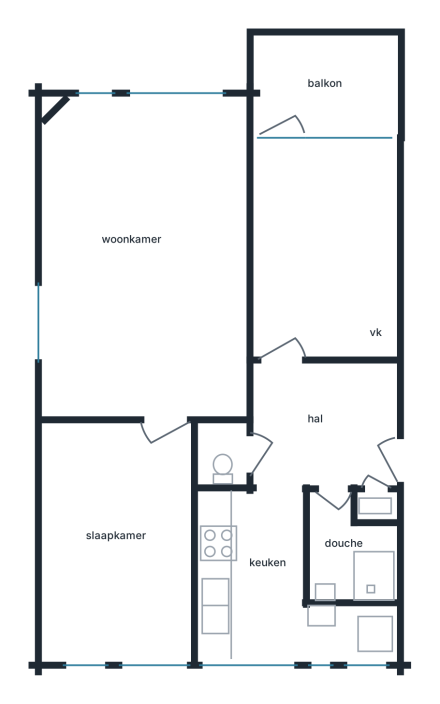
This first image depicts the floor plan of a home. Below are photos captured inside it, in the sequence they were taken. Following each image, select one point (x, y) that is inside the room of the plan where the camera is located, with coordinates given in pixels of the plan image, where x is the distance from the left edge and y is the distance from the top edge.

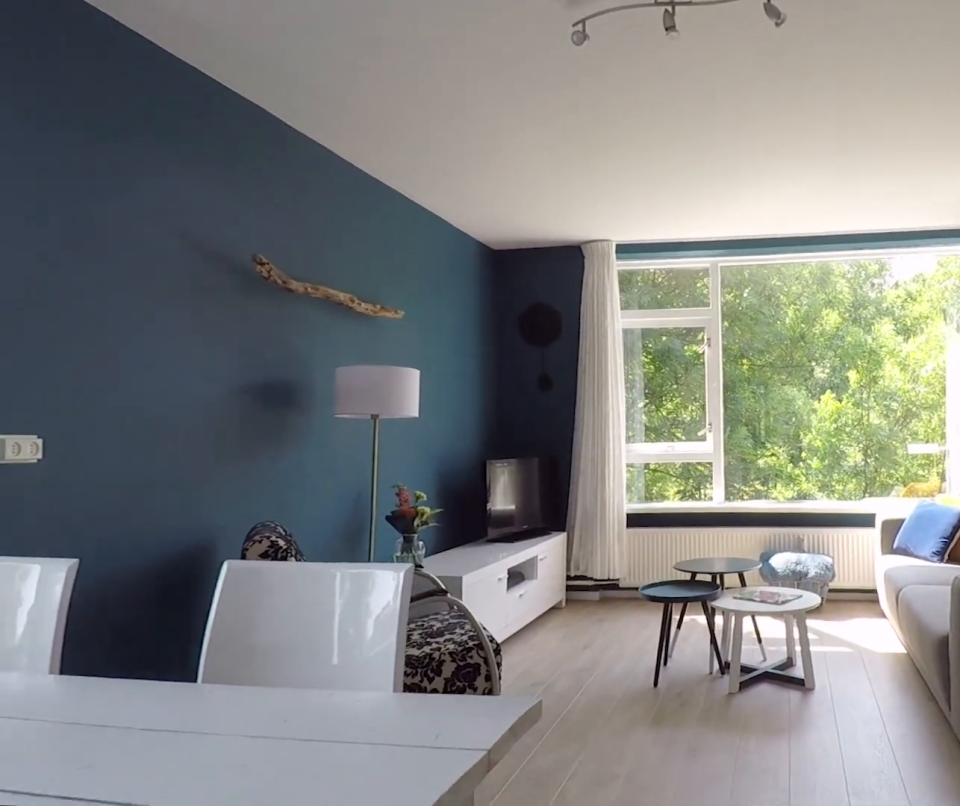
(145, 259)
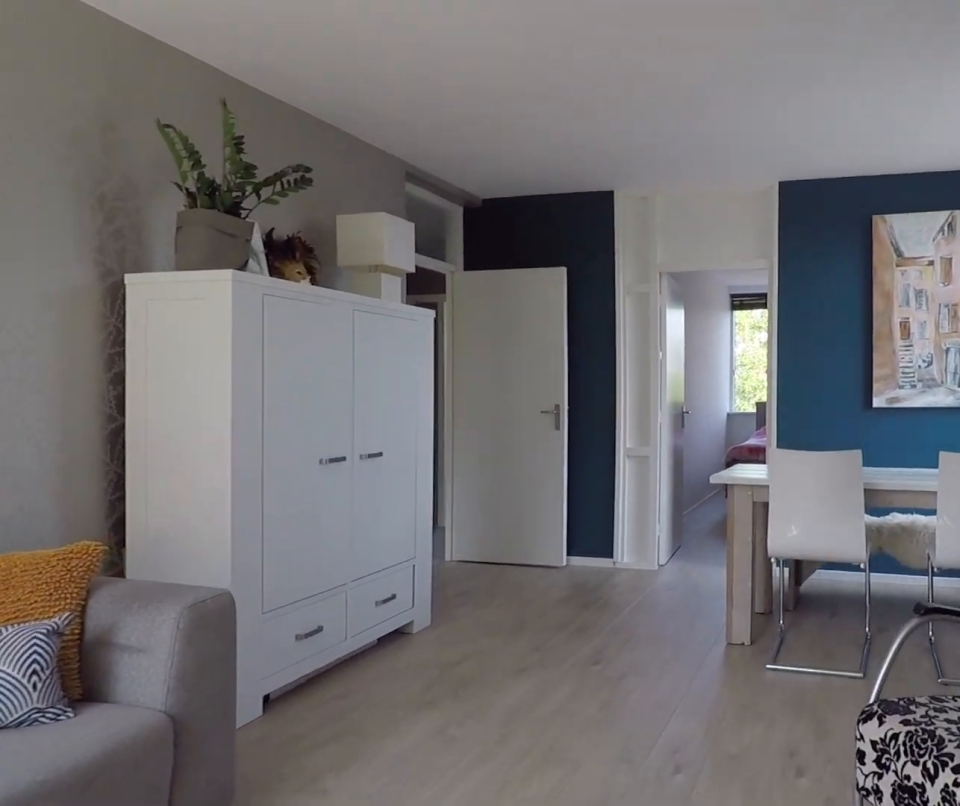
(145, 259)
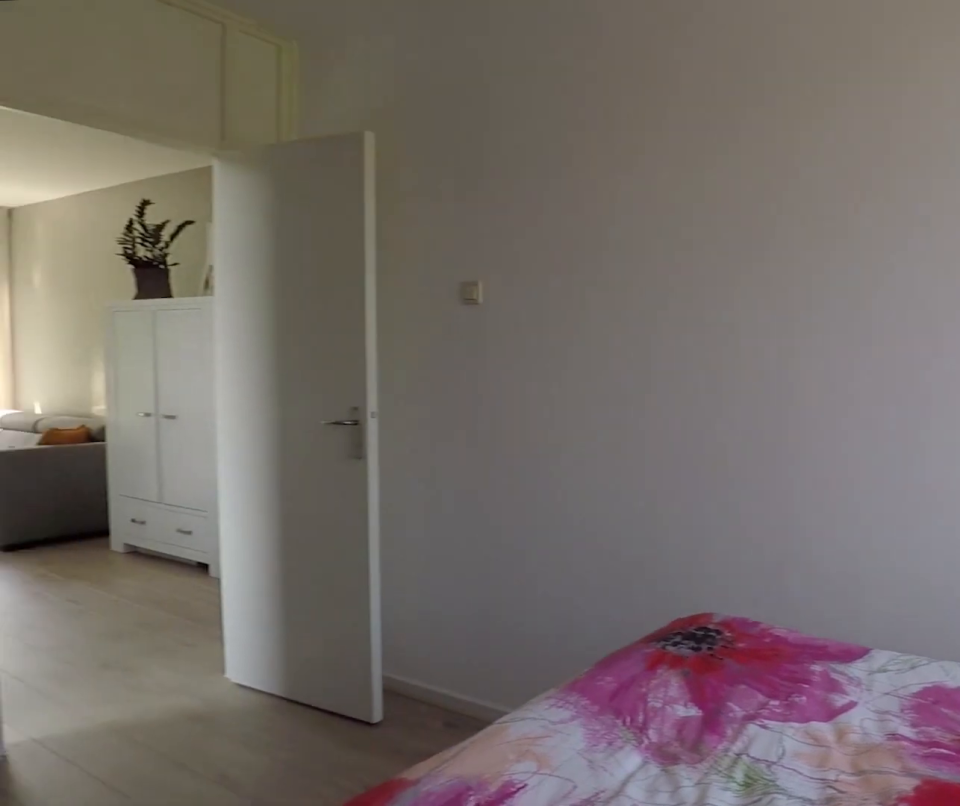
(119, 542)
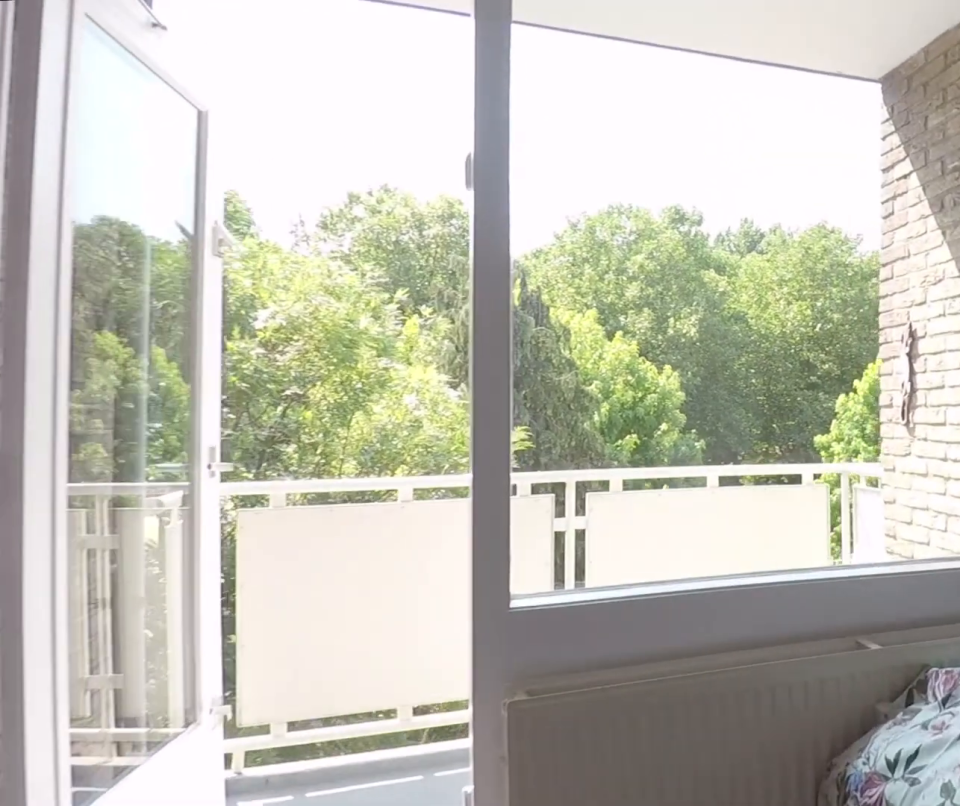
(323, 252)
